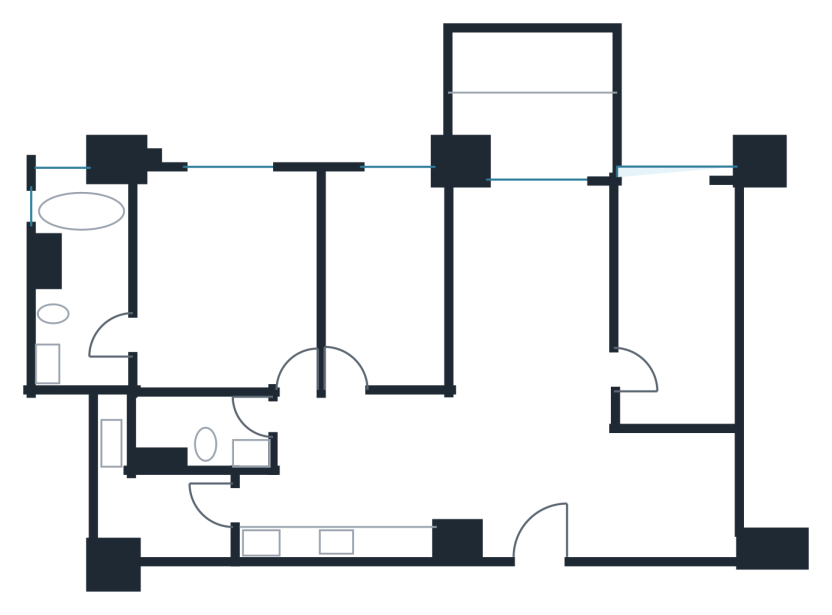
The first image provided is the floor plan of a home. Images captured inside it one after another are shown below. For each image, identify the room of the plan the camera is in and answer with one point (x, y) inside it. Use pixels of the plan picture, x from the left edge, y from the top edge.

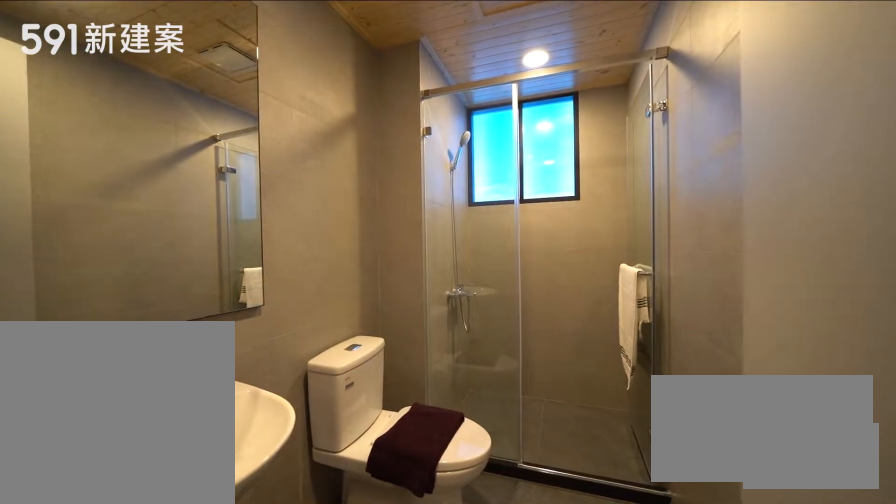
(196, 434)
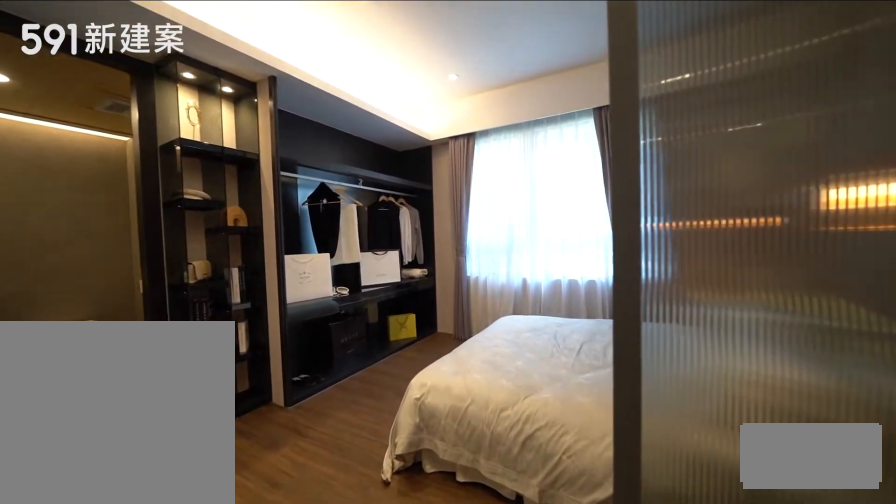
(227, 275)
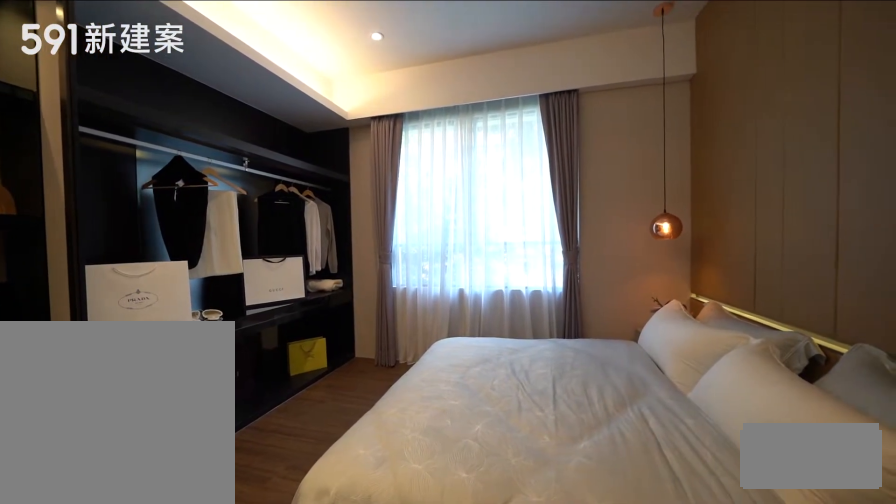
(227, 275)
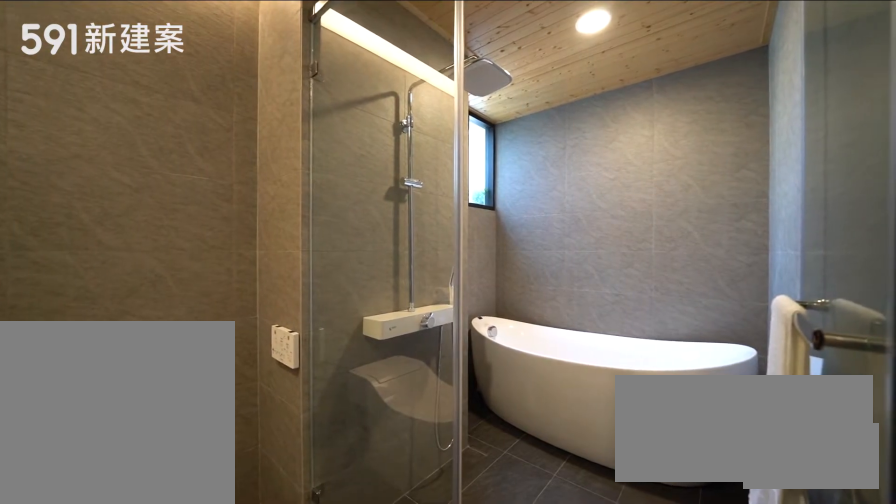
(79, 284)
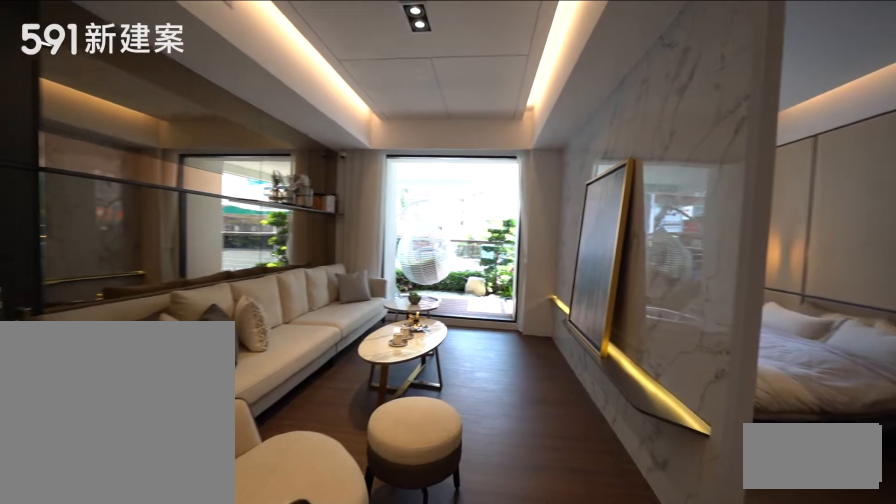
(532, 284)
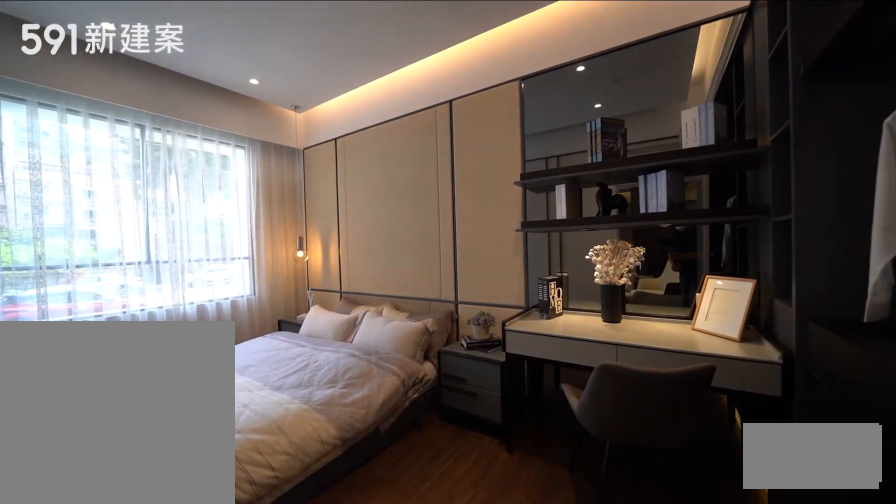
(681, 296)
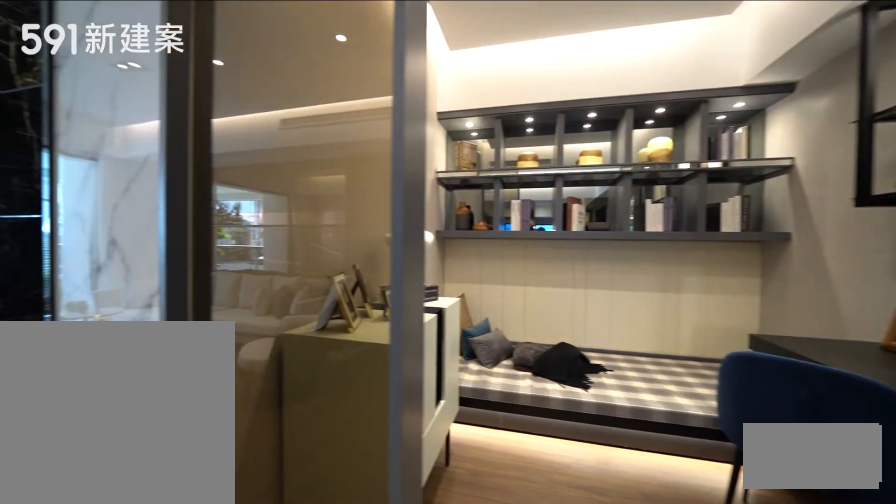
(680, 492)
